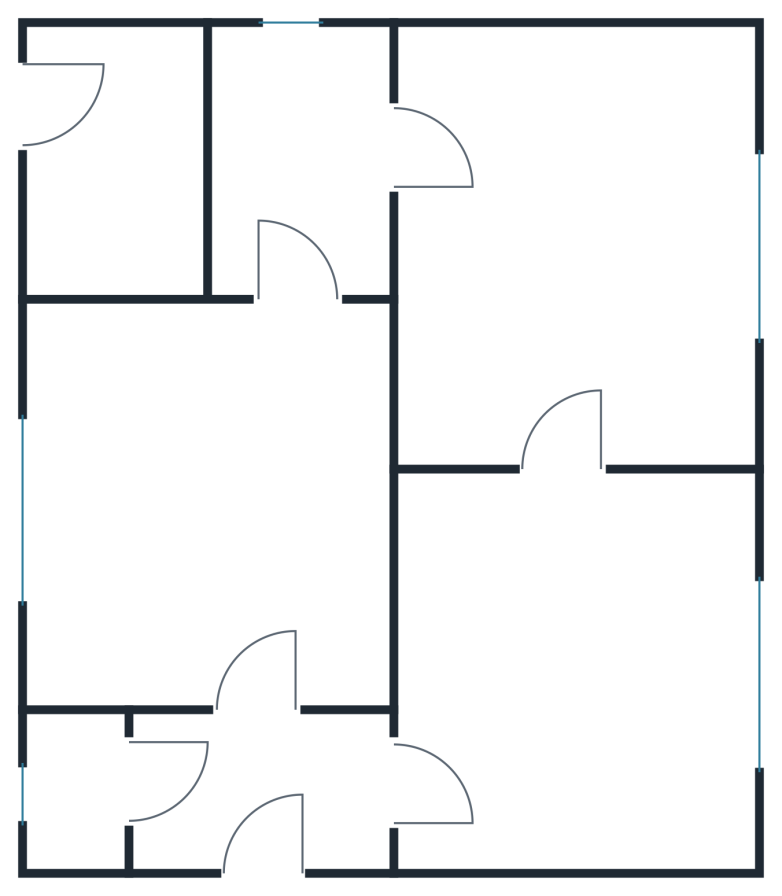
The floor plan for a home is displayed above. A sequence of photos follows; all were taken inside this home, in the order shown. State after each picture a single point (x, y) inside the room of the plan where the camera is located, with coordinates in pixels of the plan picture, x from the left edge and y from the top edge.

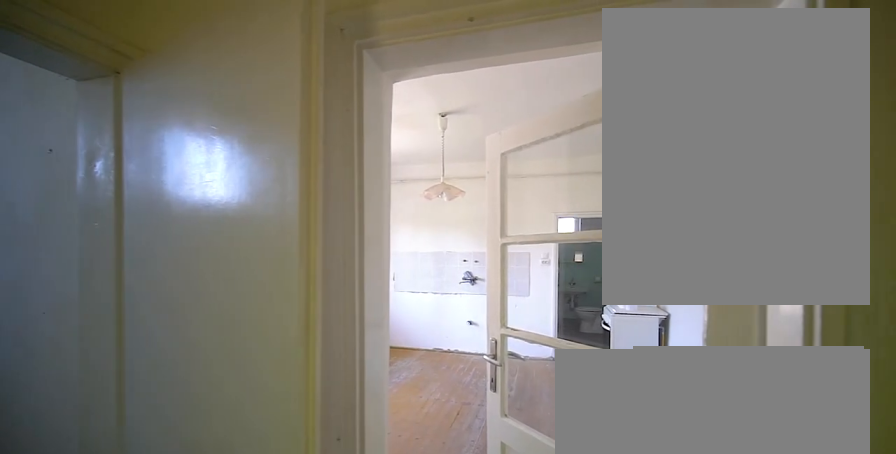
(271, 773)
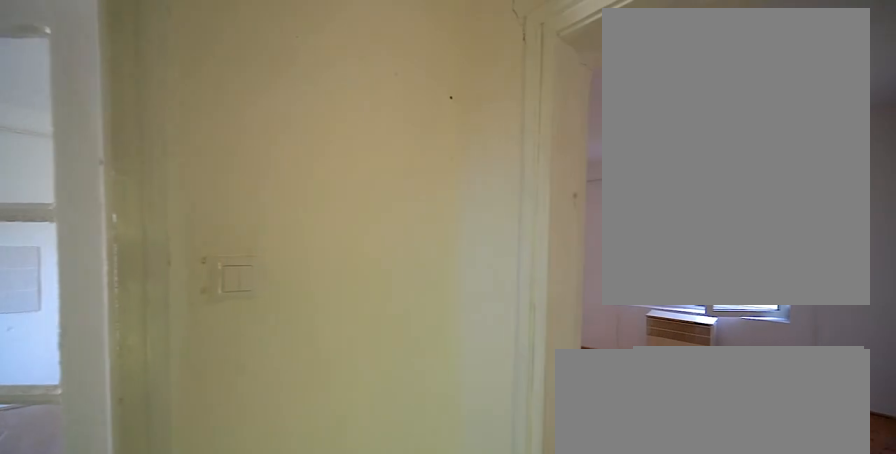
(270, 774)
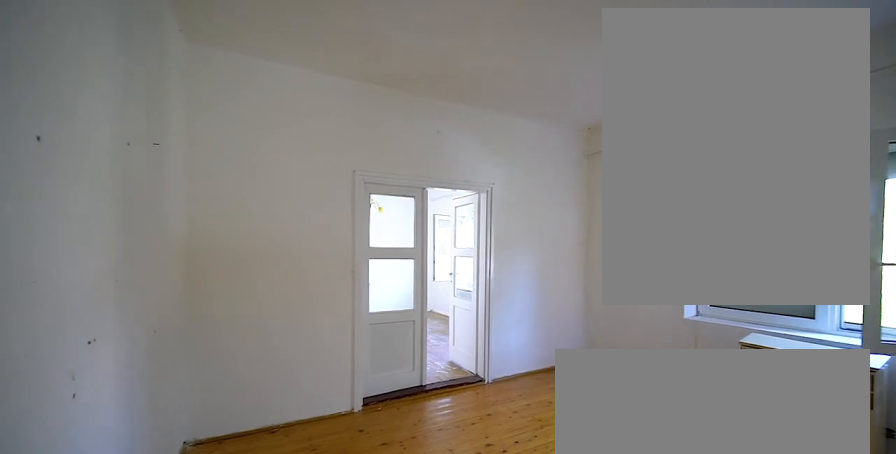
(583, 676)
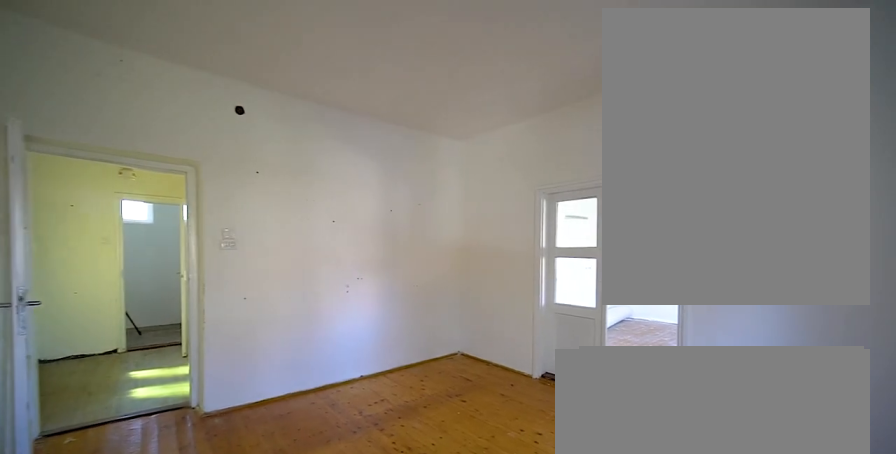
(582, 675)
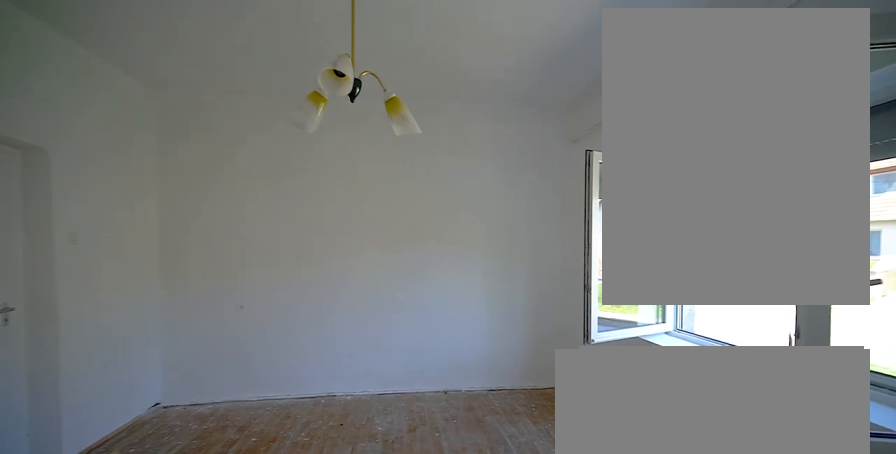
(590, 264)
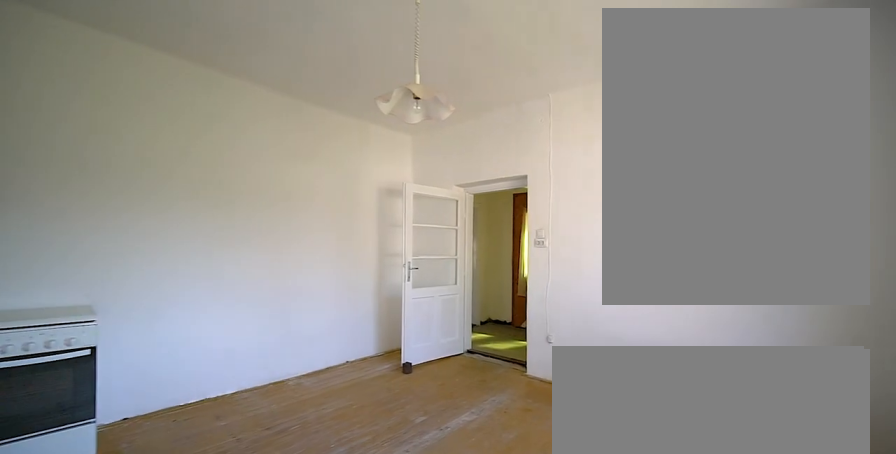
(209, 519)
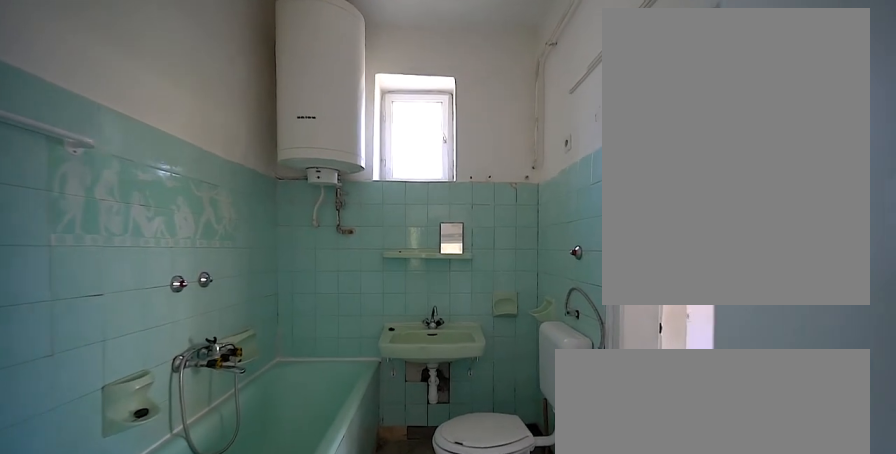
(292, 169)
